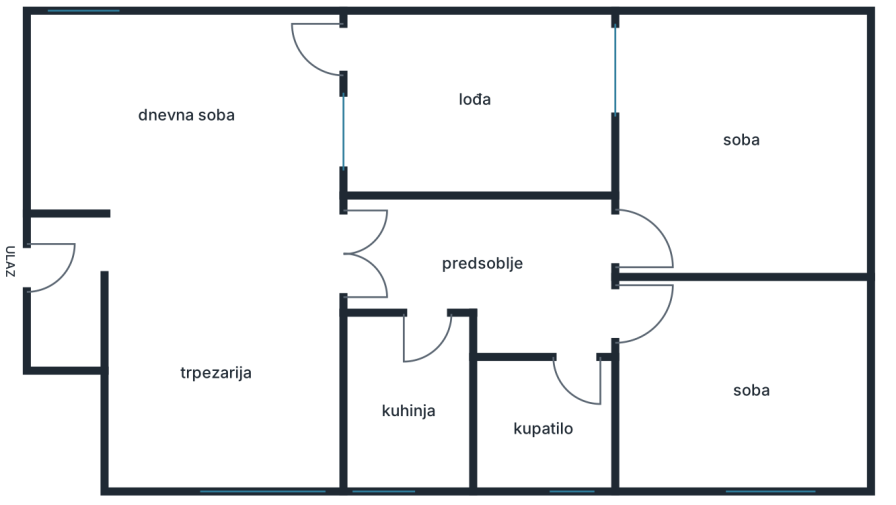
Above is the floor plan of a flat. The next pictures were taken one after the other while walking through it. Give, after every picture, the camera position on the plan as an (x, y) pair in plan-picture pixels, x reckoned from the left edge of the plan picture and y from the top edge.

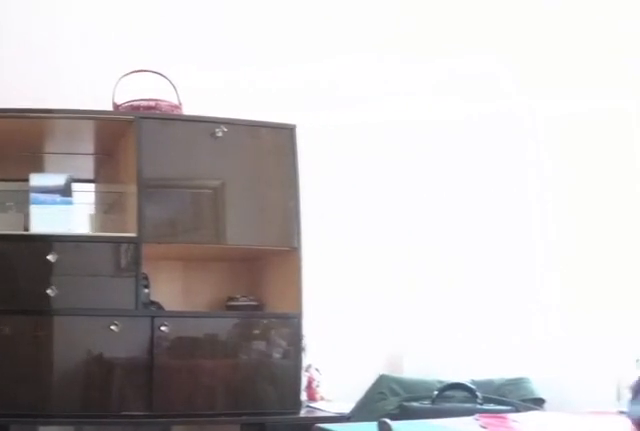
(92, 251)
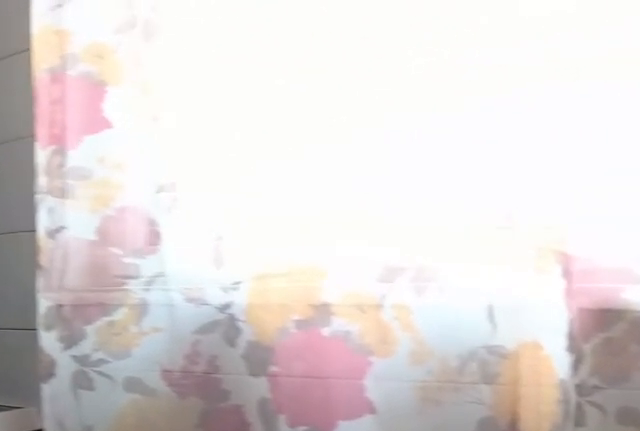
(401, 443)
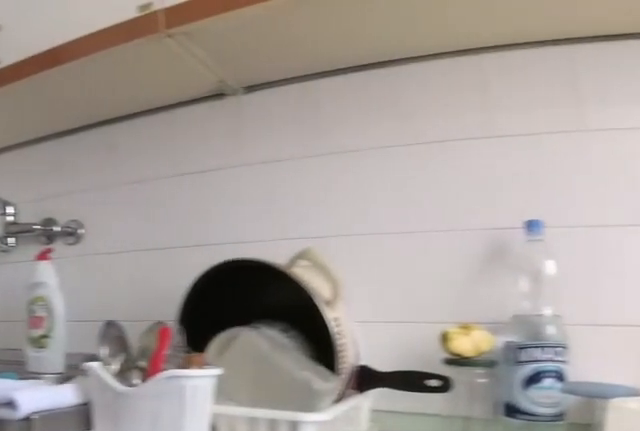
(395, 472)
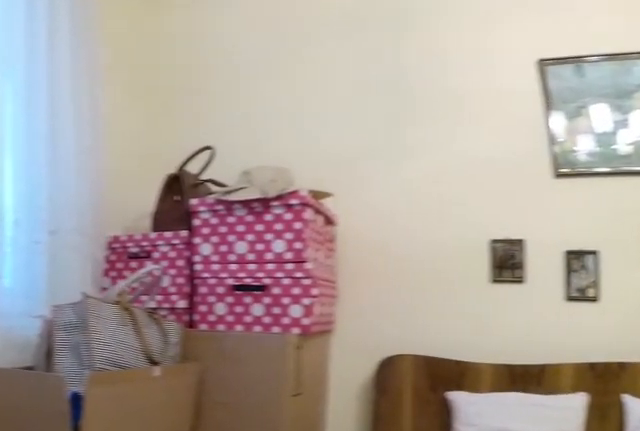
(777, 248)
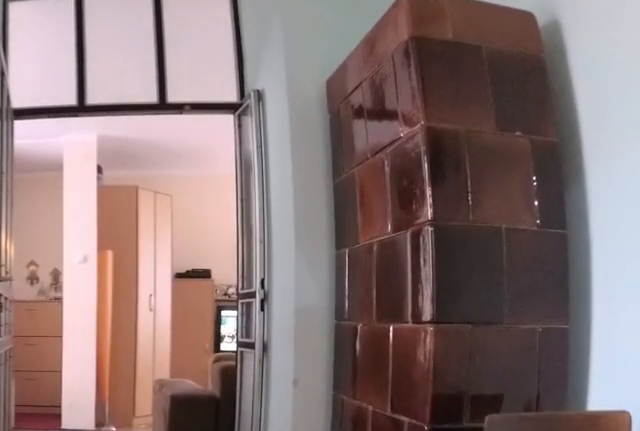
(495, 260)
